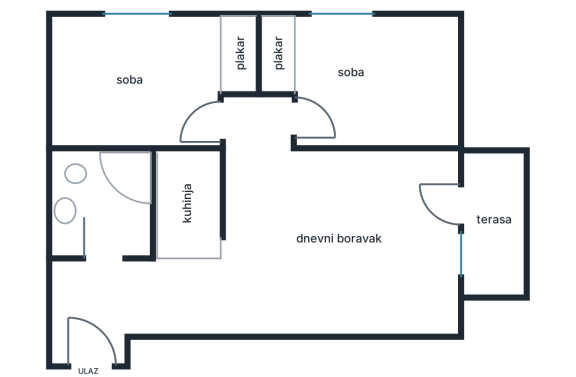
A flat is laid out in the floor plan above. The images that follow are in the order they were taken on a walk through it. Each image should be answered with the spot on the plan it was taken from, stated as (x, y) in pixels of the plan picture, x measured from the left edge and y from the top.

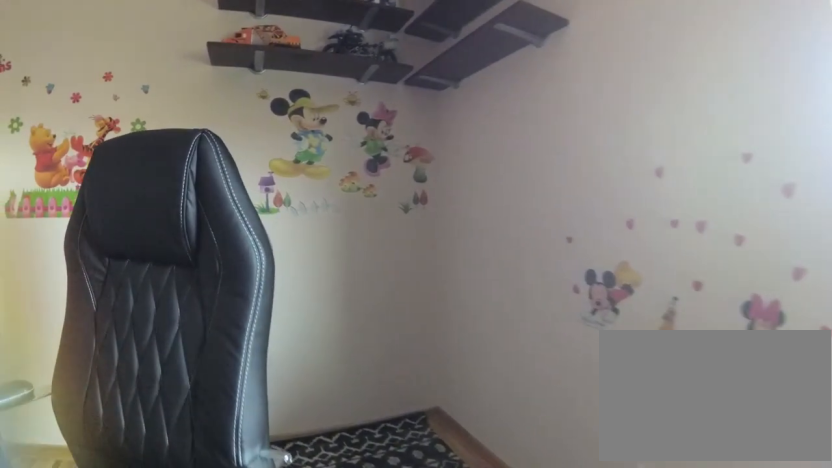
(148, 66)
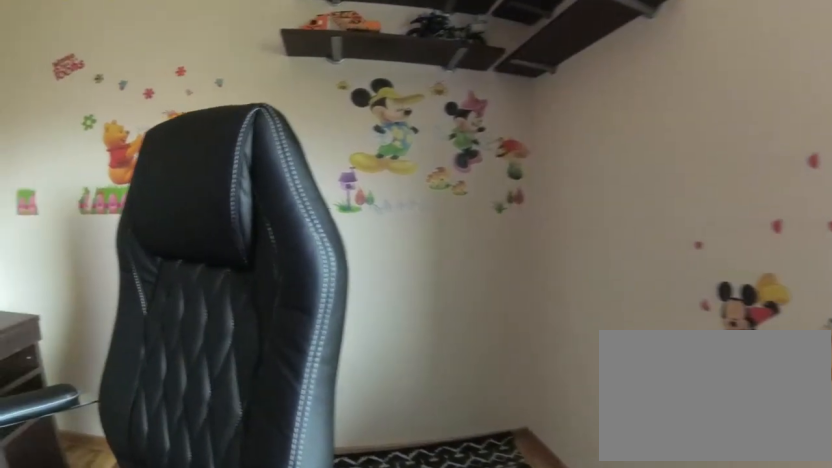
(138, 51)
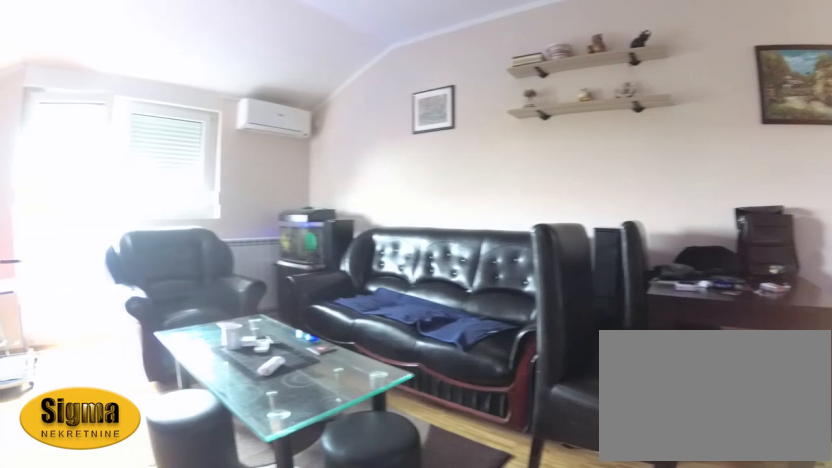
(239, 182)
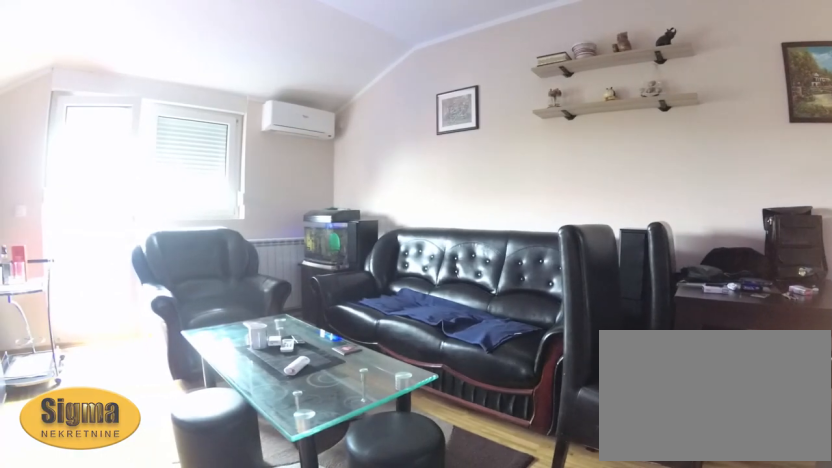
(236, 184)
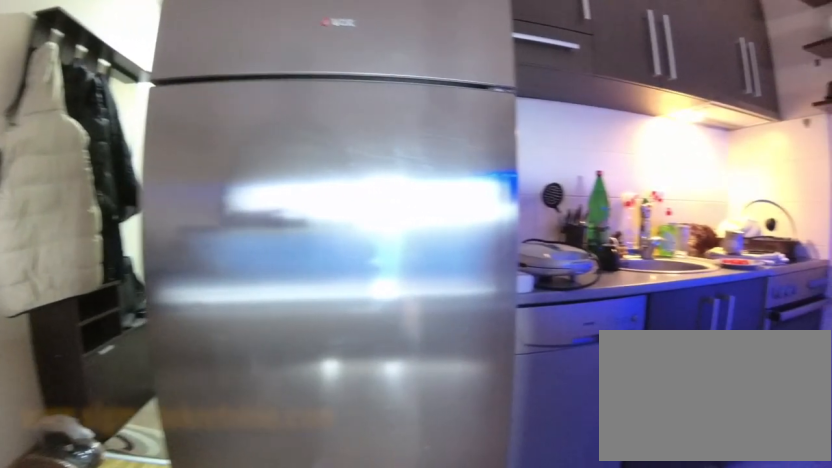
(239, 249)
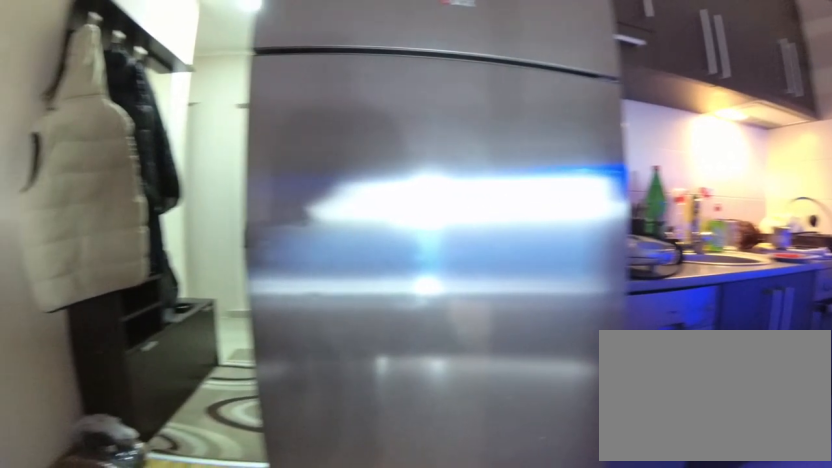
(227, 270)
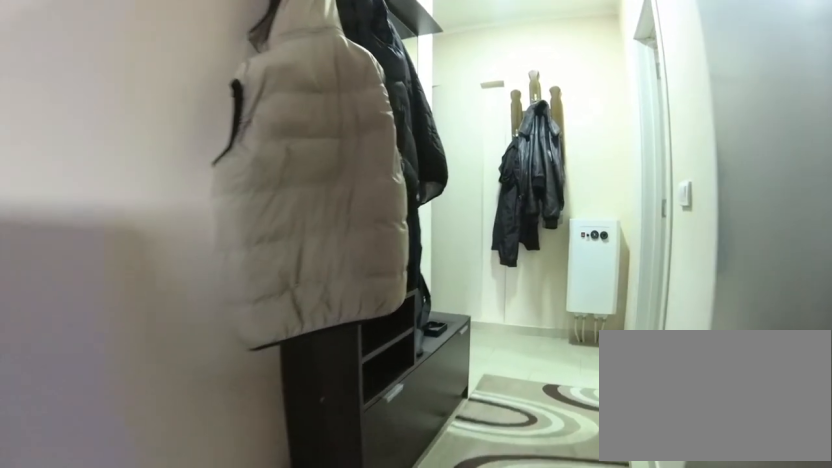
(198, 287)
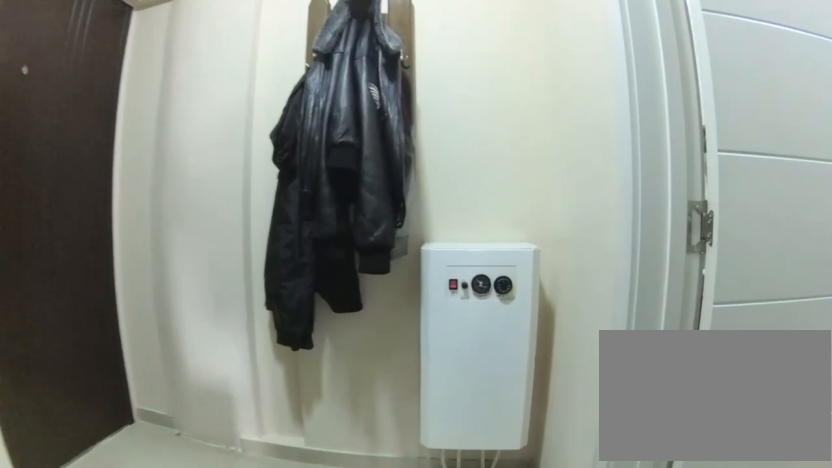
(130, 291)
